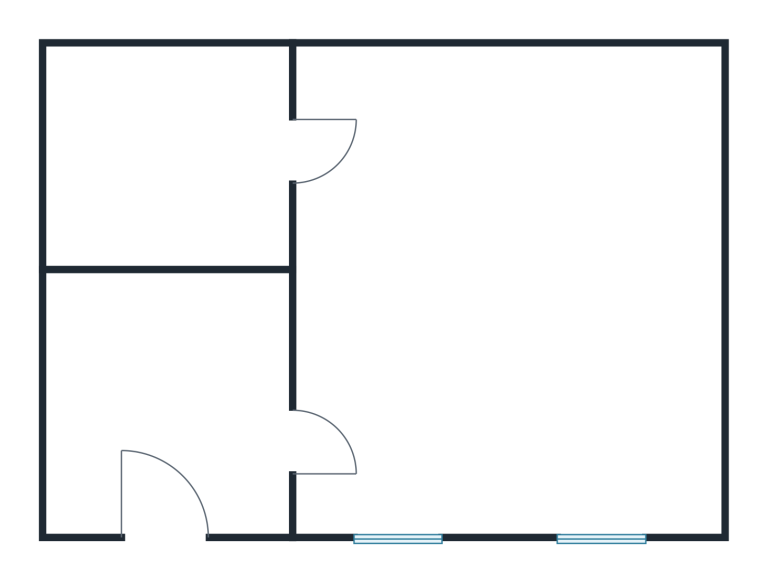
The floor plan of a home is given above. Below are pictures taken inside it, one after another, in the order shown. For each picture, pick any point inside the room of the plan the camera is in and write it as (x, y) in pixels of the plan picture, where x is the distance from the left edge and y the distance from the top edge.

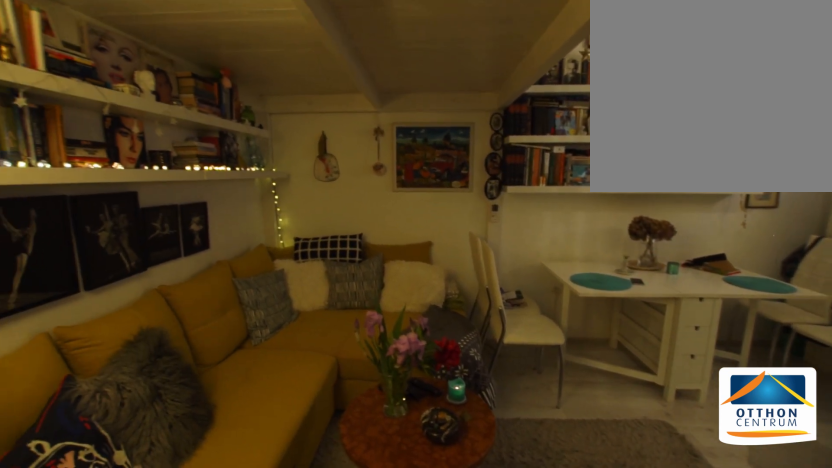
(519, 380)
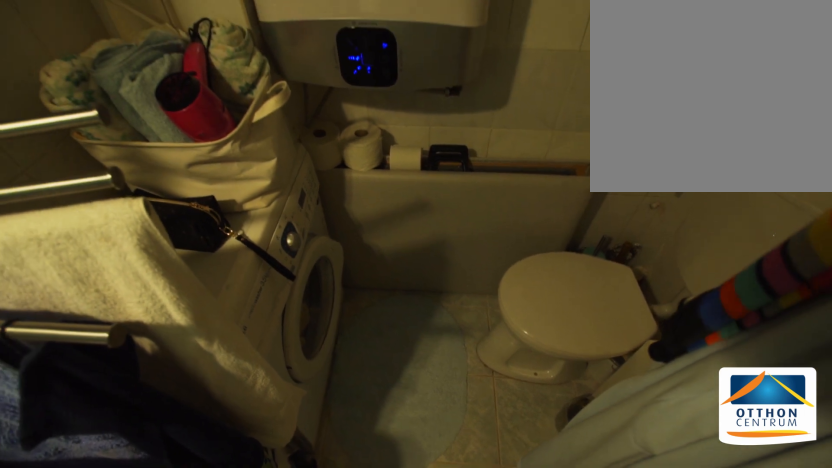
(175, 162)
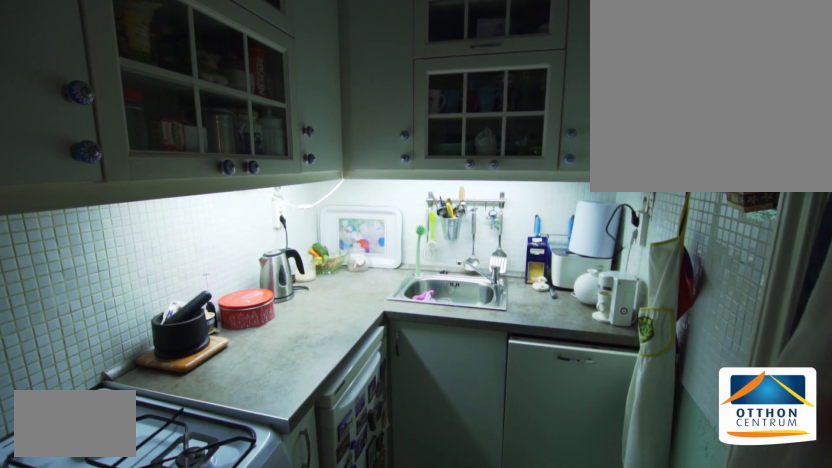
(171, 403)
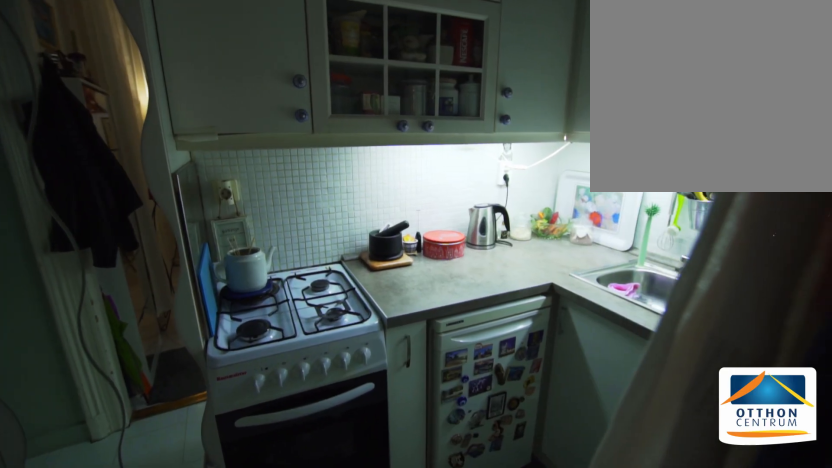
(171, 405)
